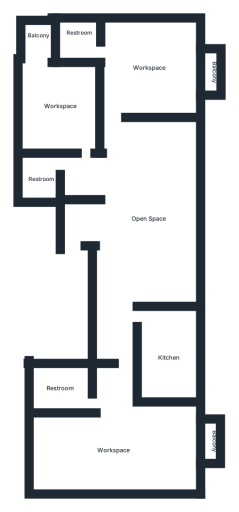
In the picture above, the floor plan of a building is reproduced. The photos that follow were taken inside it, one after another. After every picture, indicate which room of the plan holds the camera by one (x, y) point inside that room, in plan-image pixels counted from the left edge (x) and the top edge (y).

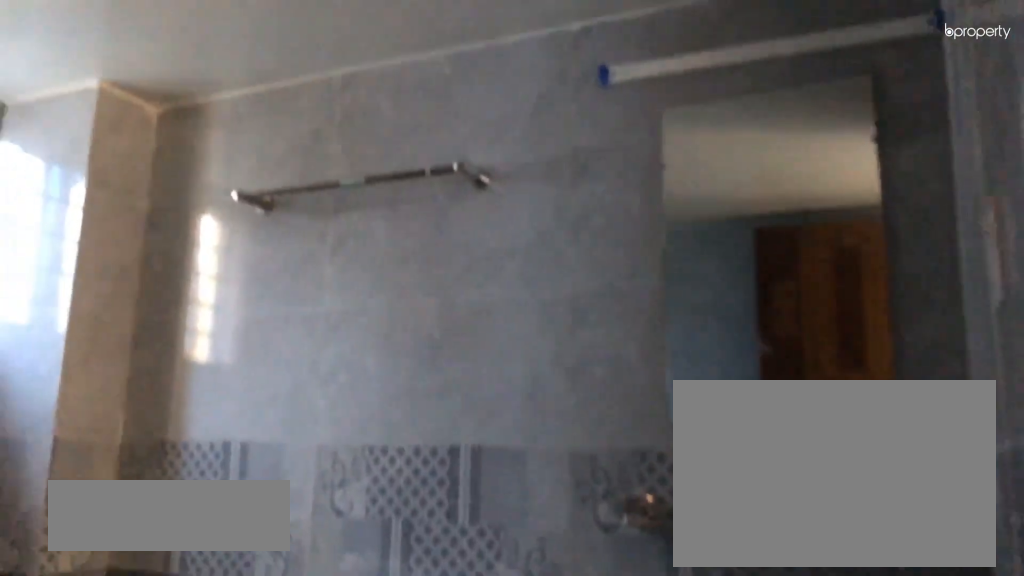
(60, 389)
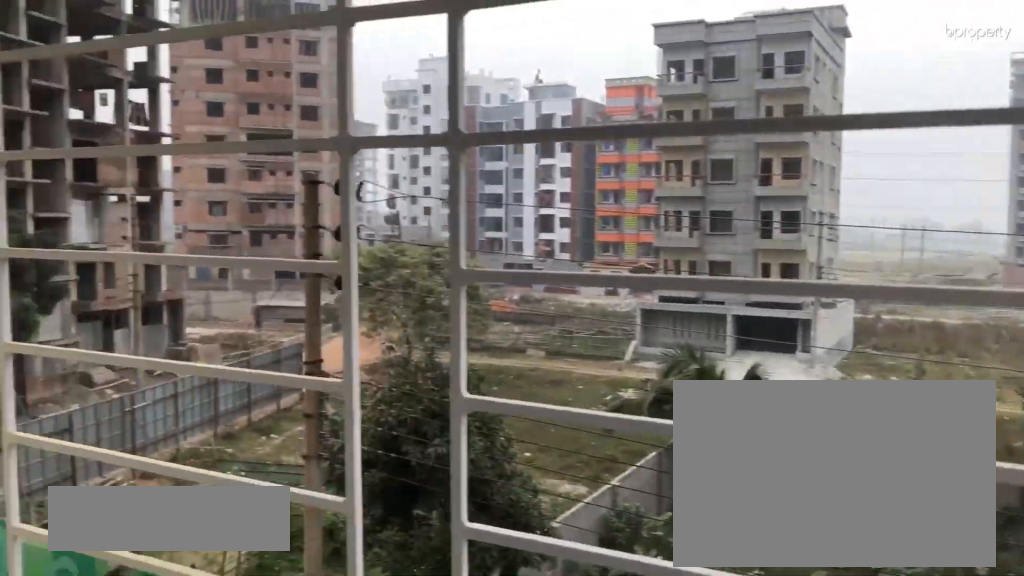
(206, 447)
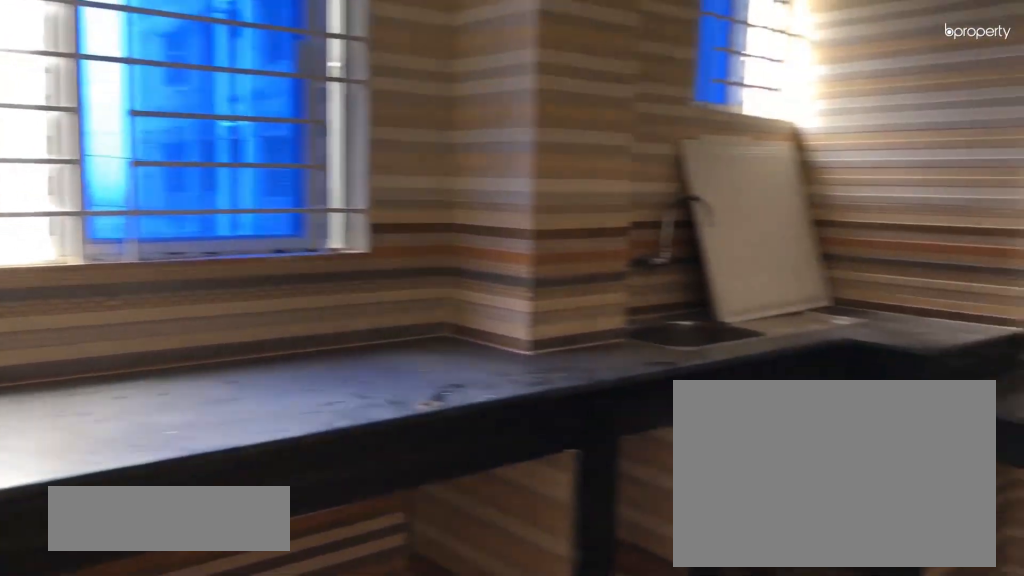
(164, 351)
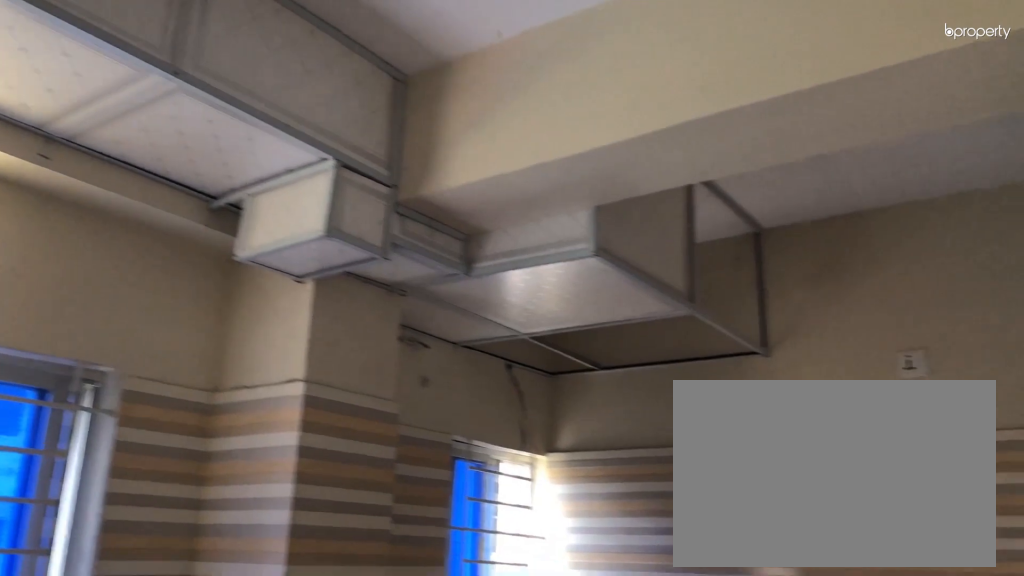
(166, 352)
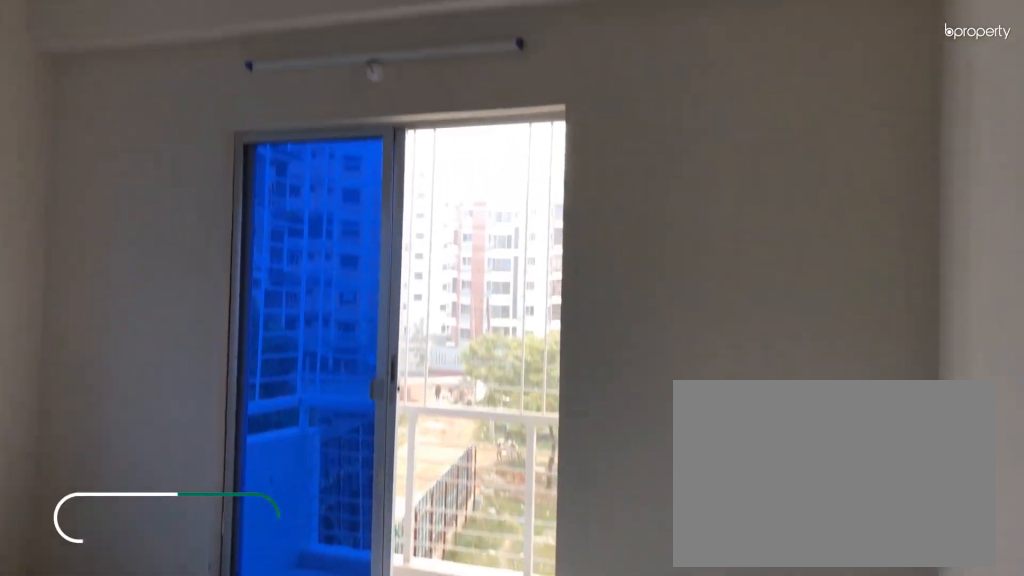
(146, 66)
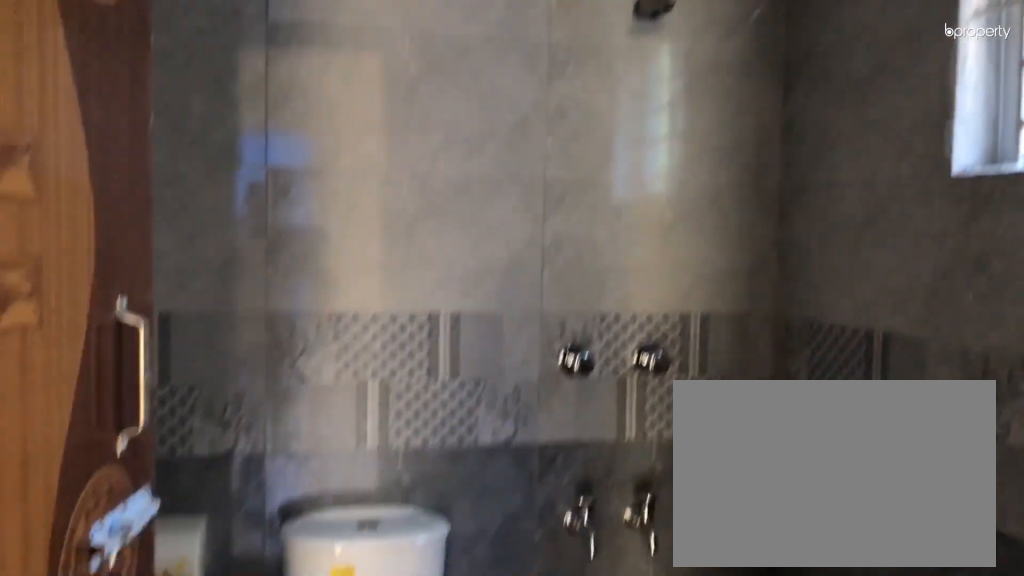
(78, 41)
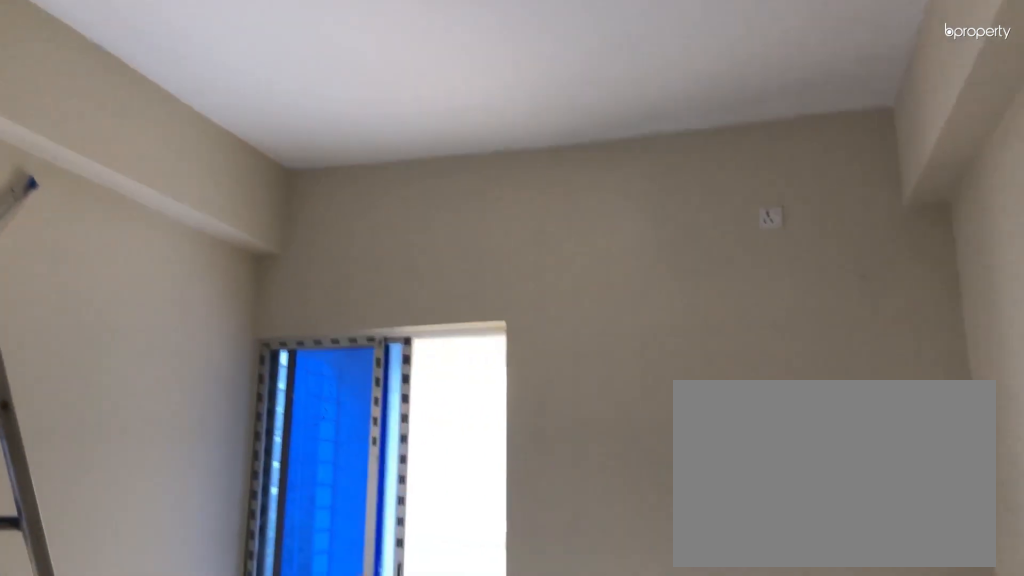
(67, 107)
